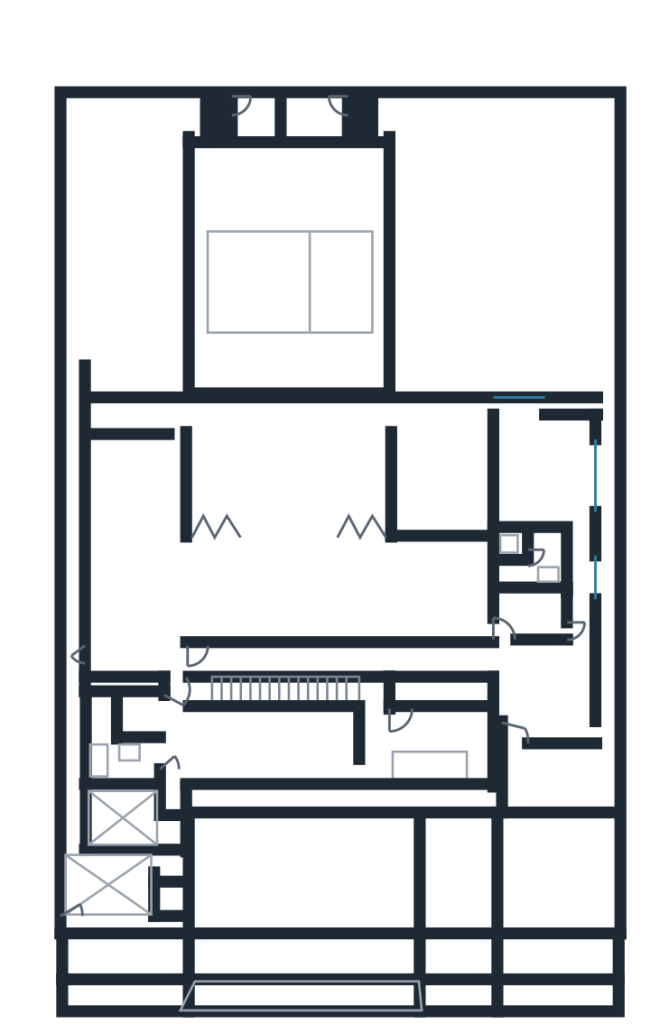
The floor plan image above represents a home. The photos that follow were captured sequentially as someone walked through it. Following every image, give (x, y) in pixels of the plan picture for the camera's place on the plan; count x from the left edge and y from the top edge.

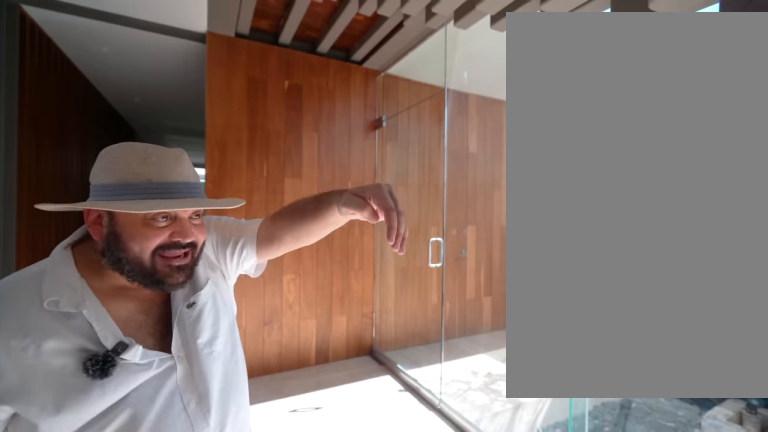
(341, 689)
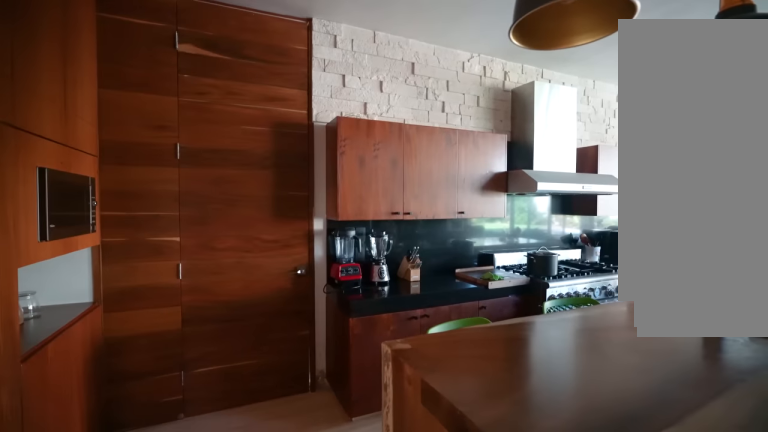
(181, 661)
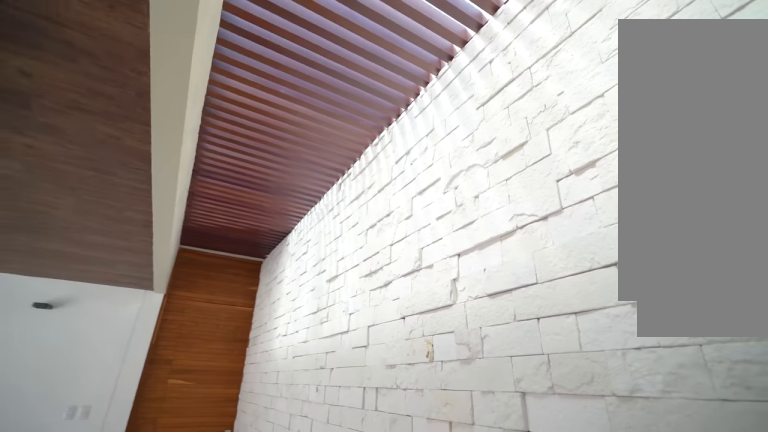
(266, 813)
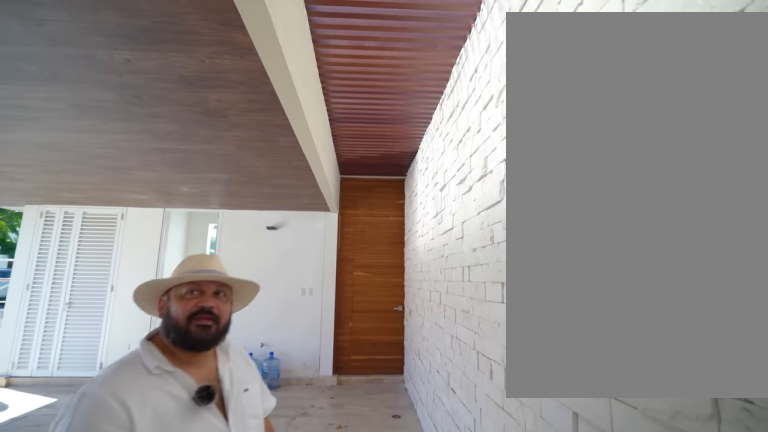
(267, 808)
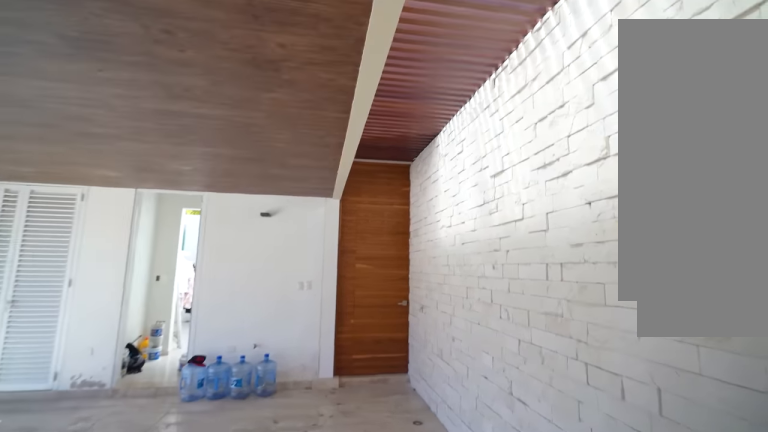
(312, 798)
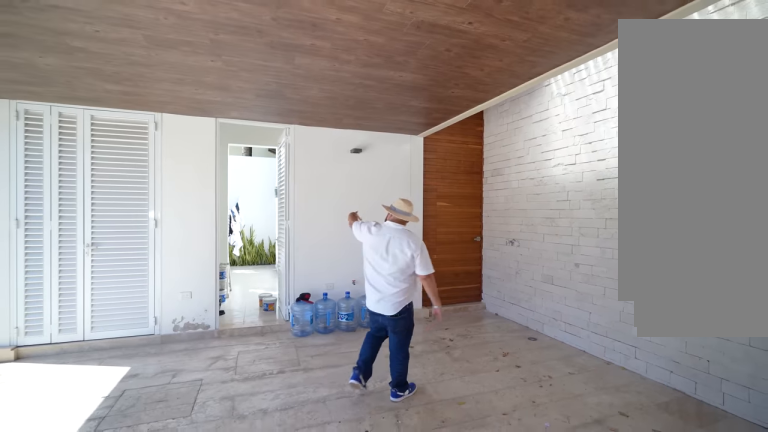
(278, 848)
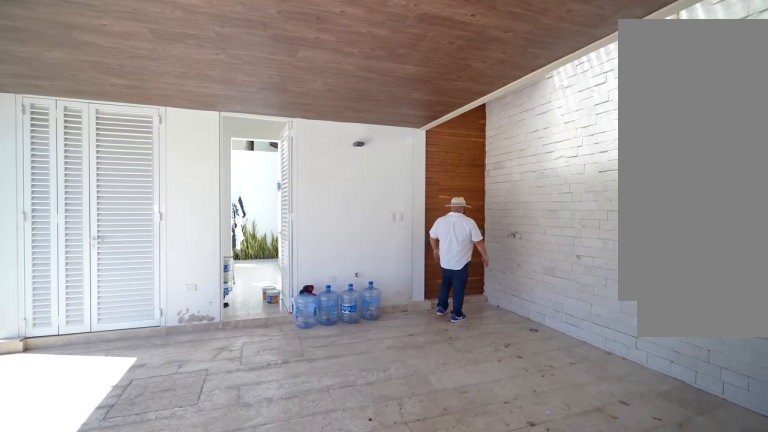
(278, 860)
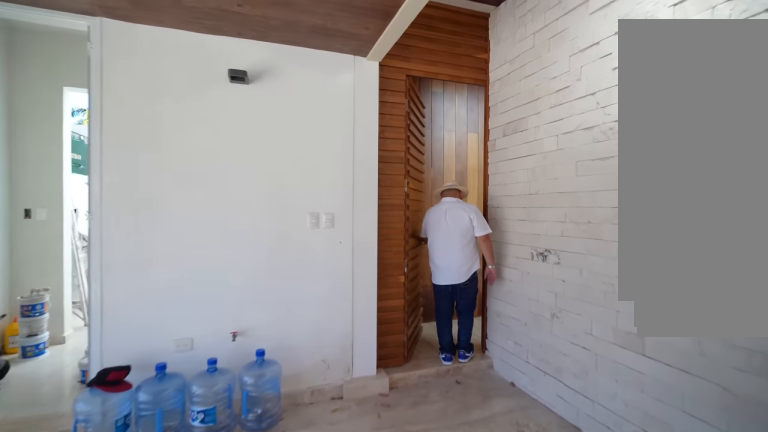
(262, 855)
